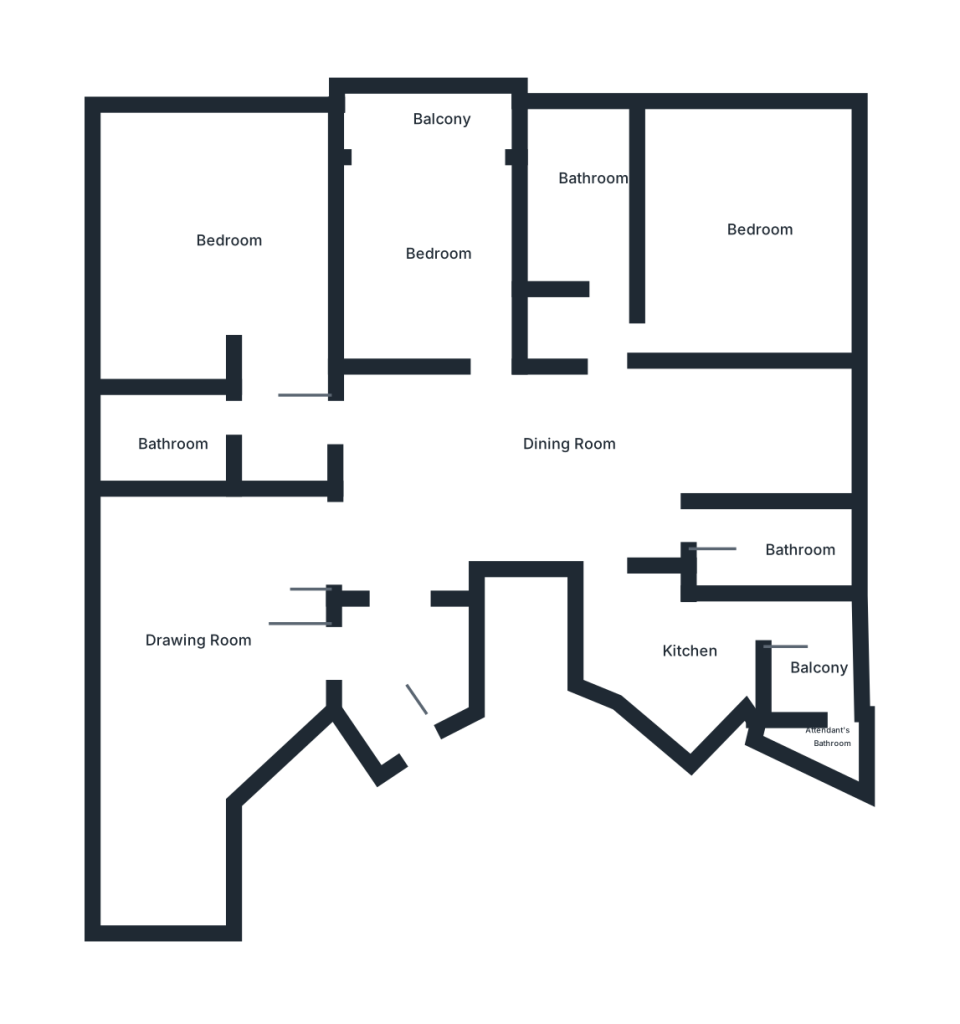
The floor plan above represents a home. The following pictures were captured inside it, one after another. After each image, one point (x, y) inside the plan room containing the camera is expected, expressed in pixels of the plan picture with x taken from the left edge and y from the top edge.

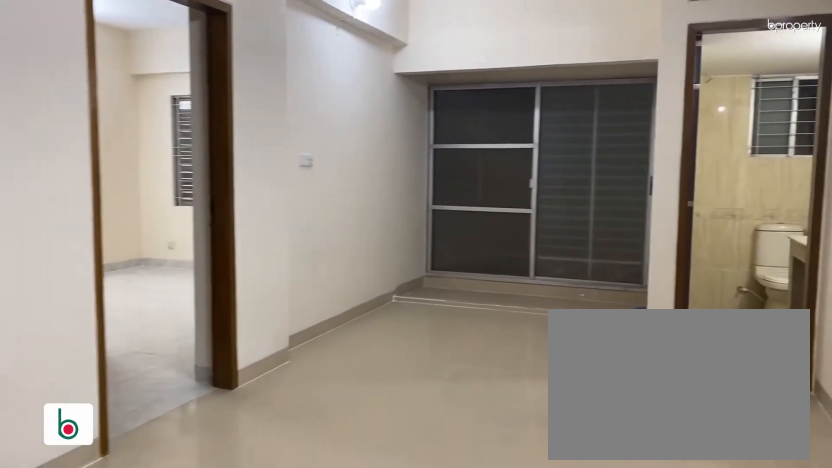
(551, 468)
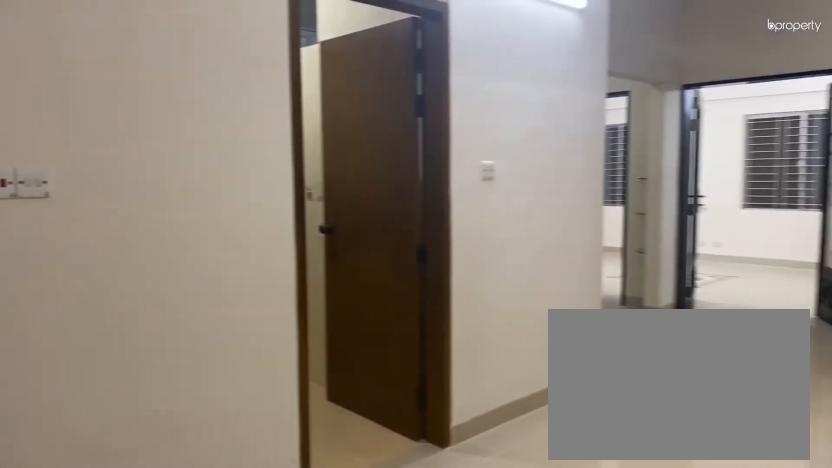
(551, 468)
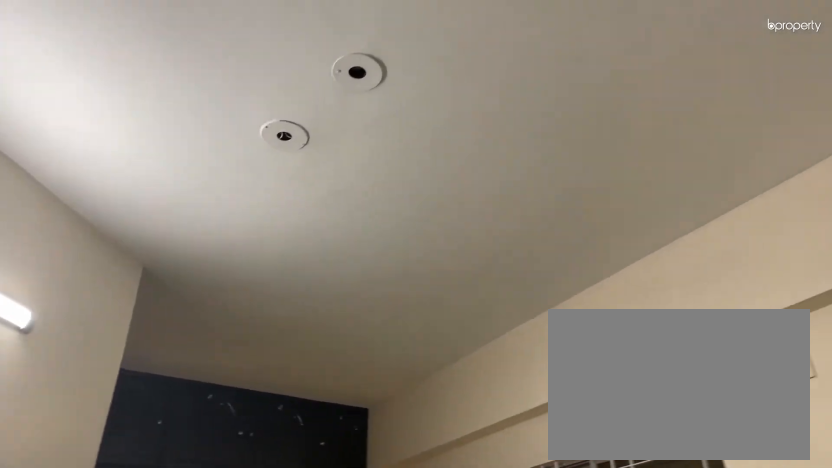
(188, 680)
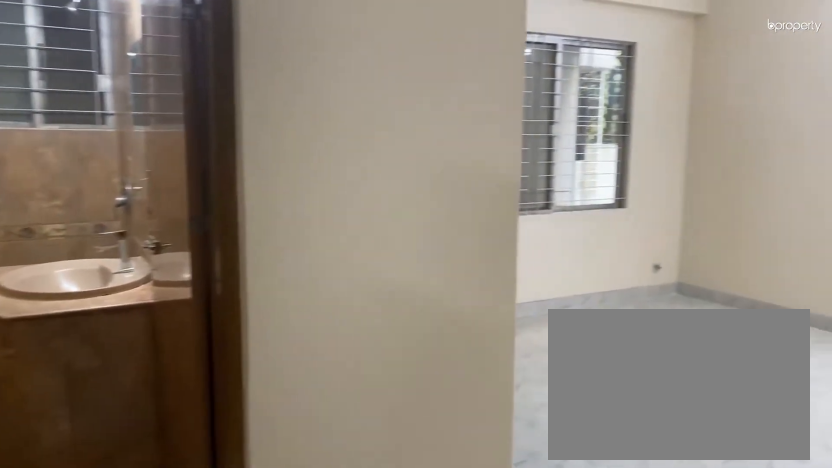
(282, 404)
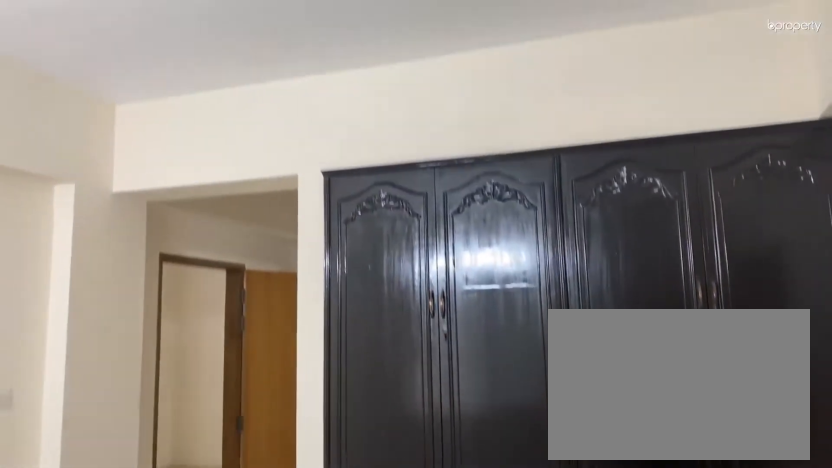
(231, 234)
